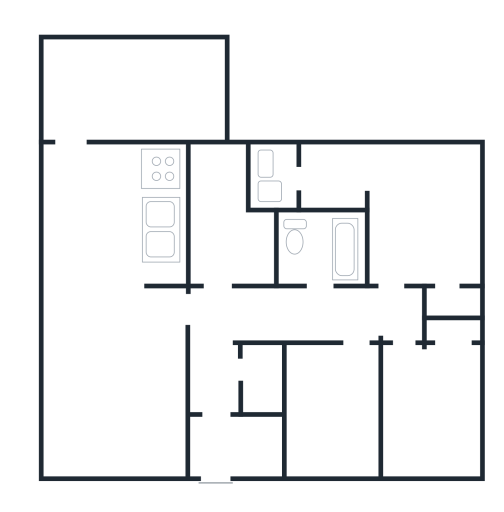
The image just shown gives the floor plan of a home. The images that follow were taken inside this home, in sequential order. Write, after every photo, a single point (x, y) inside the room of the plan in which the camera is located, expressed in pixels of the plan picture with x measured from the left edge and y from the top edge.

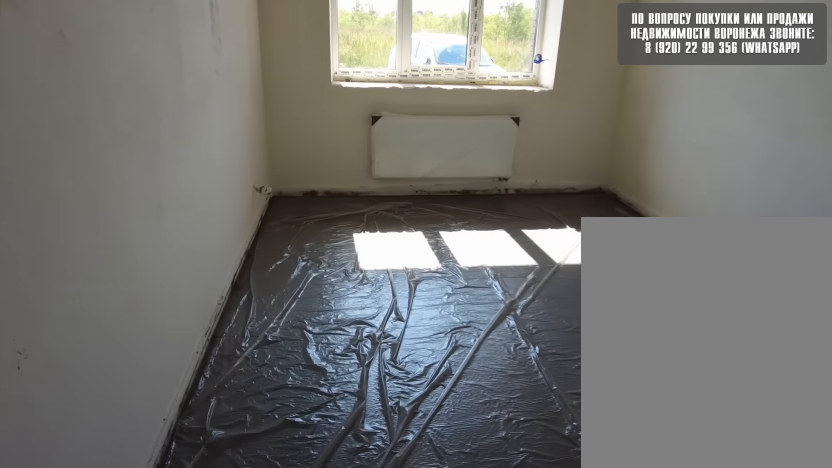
(346, 395)
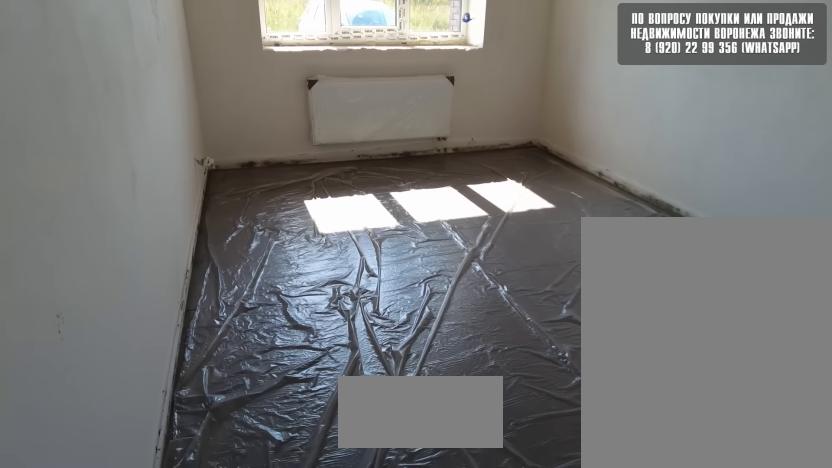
(348, 405)
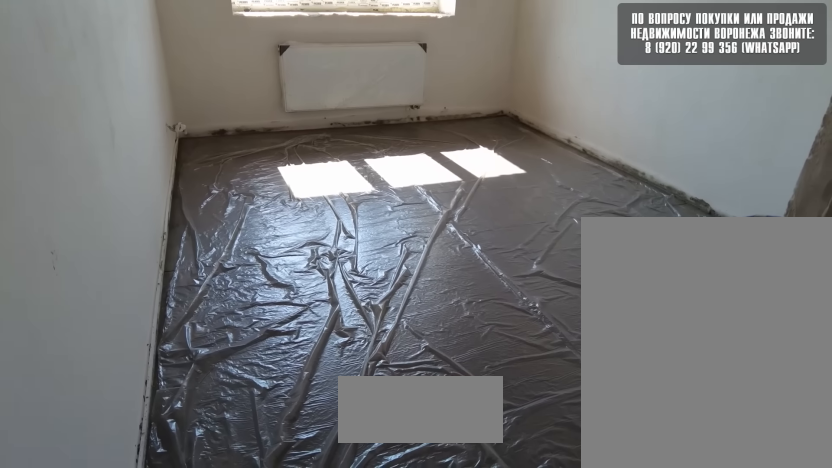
(348, 404)
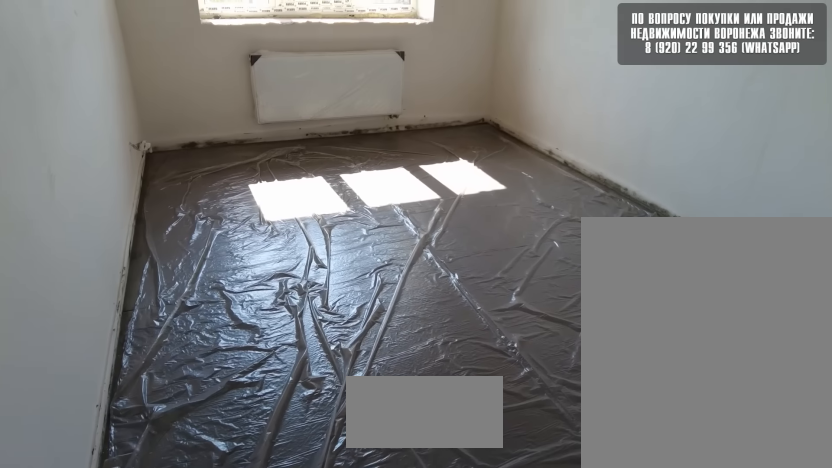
(348, 406)
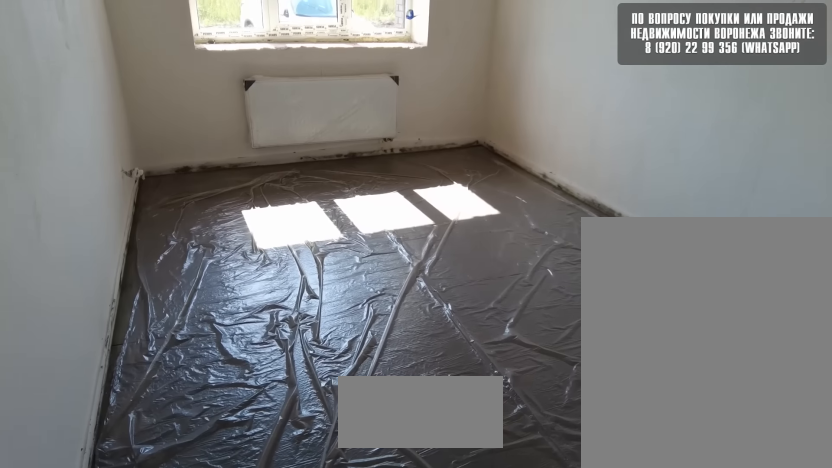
(348, 406)
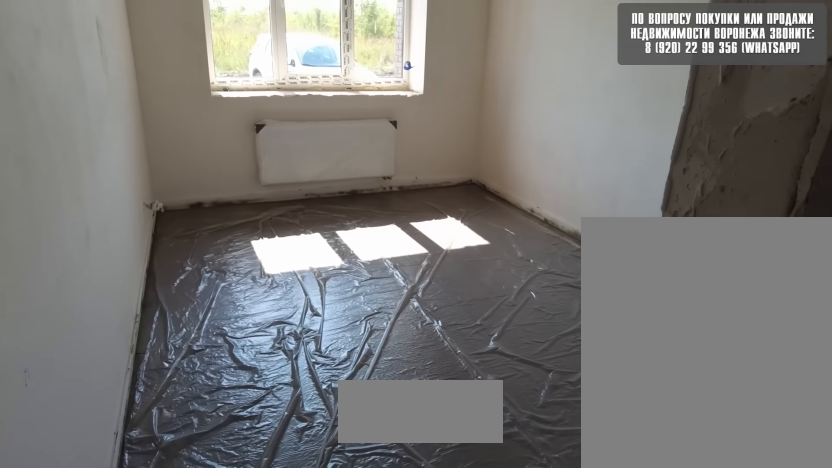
(349, 394)
